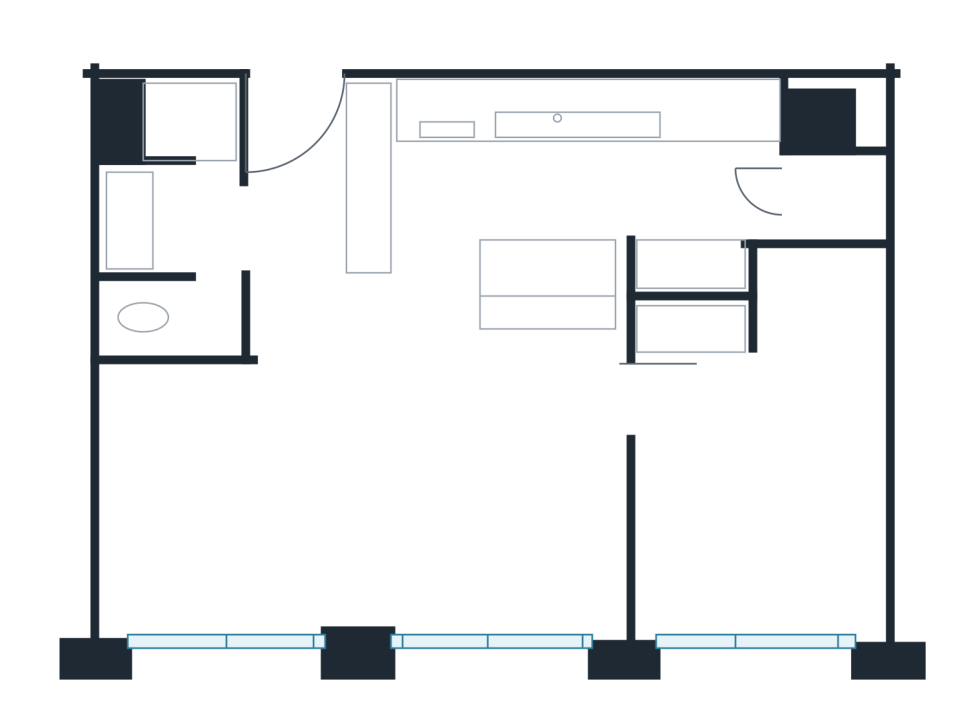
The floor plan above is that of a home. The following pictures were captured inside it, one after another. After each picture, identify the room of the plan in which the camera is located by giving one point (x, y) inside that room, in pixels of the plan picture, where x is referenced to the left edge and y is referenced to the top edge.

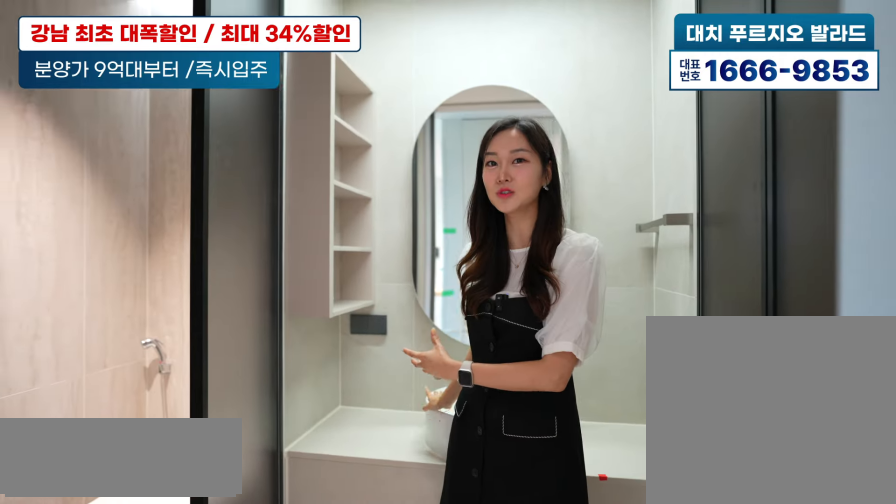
(190, 201)
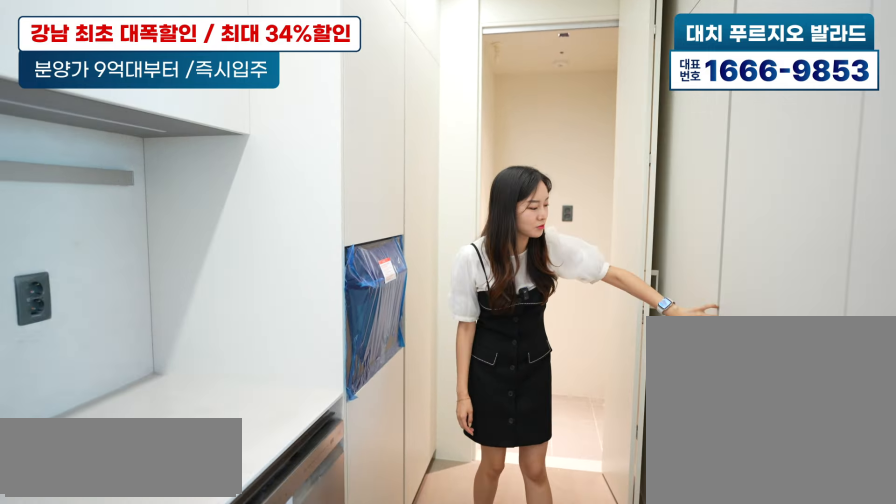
(610, 176)
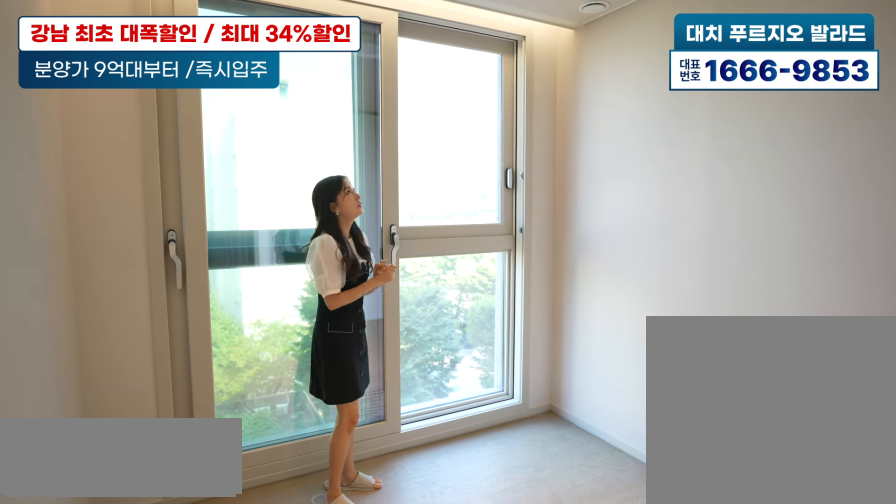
(750, 484)
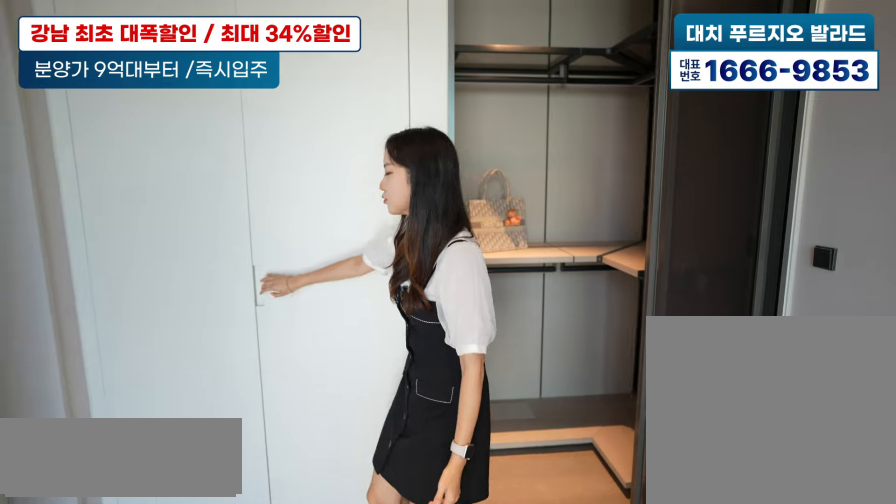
(749, 483)
